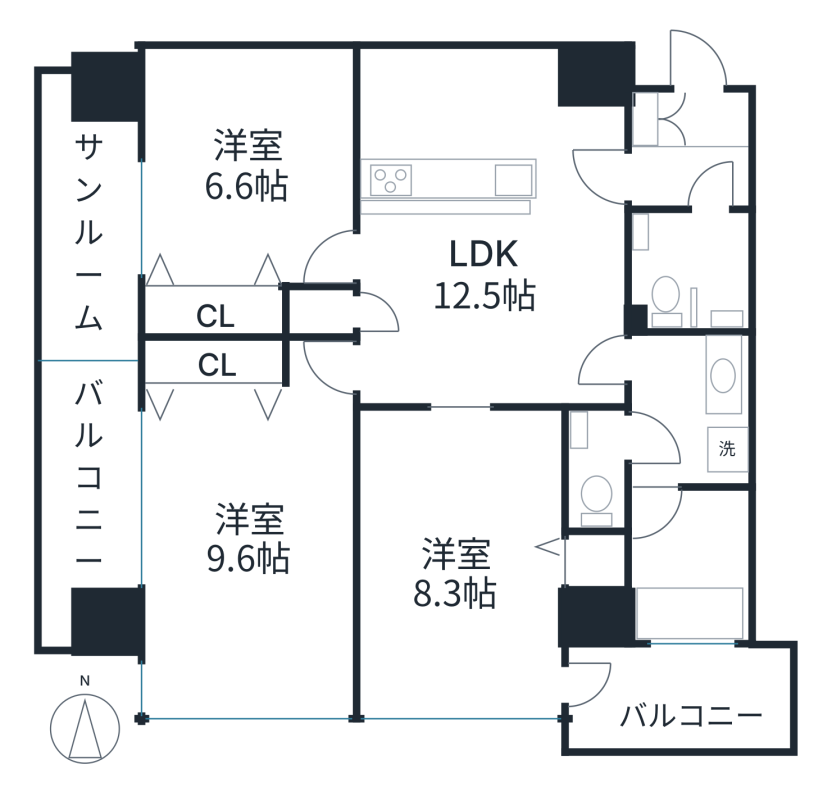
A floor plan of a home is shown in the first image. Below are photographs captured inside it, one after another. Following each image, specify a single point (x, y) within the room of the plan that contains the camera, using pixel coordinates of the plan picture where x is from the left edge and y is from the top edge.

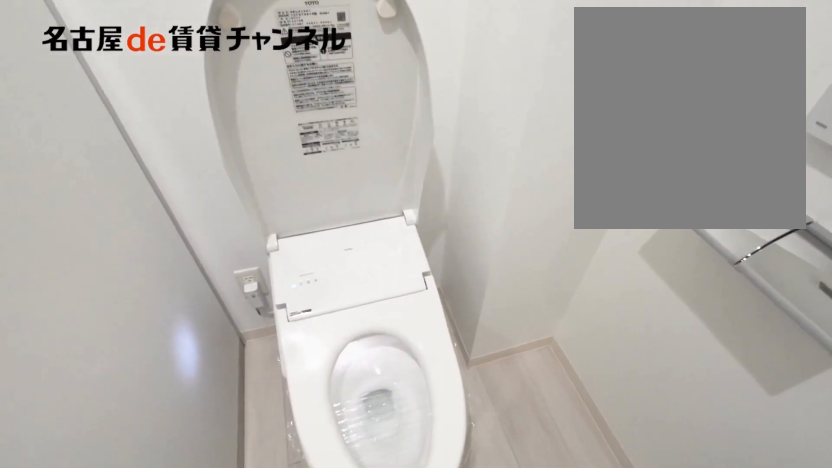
(690, 266)
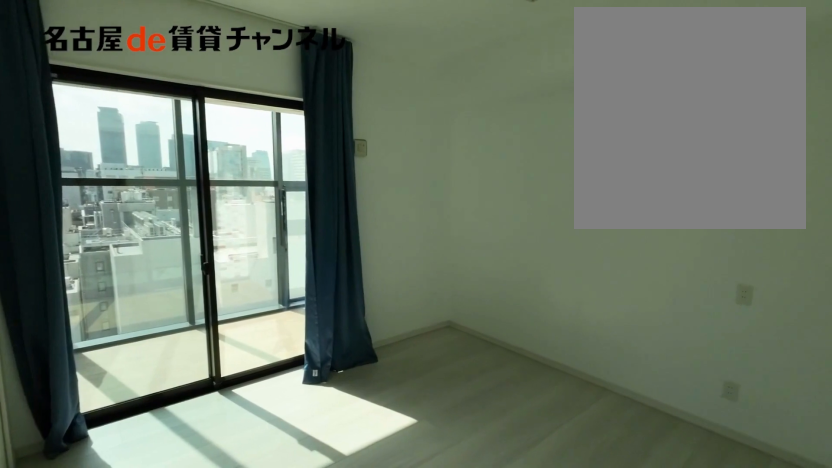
(249, 167)
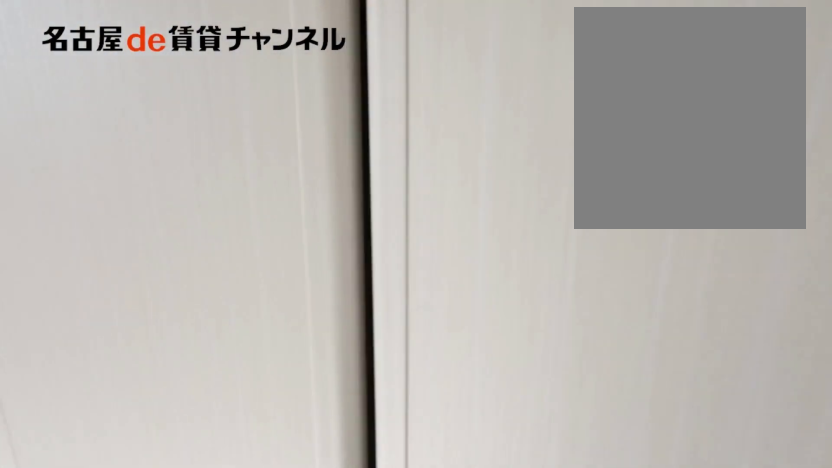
(259, 540)
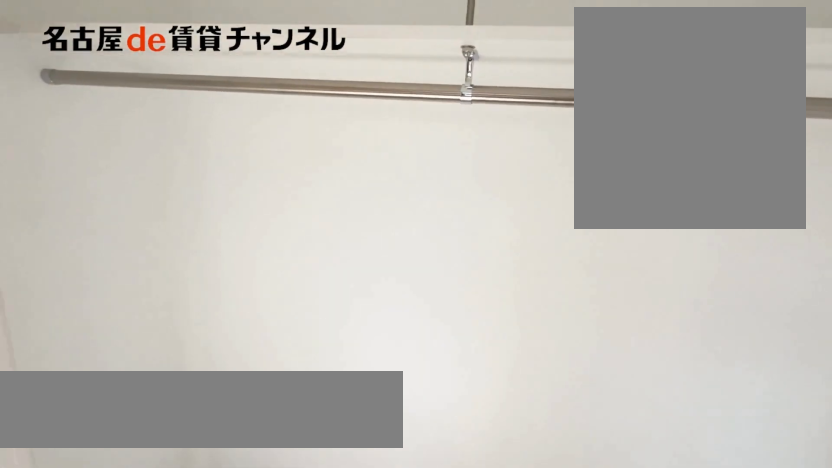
(217, 363)
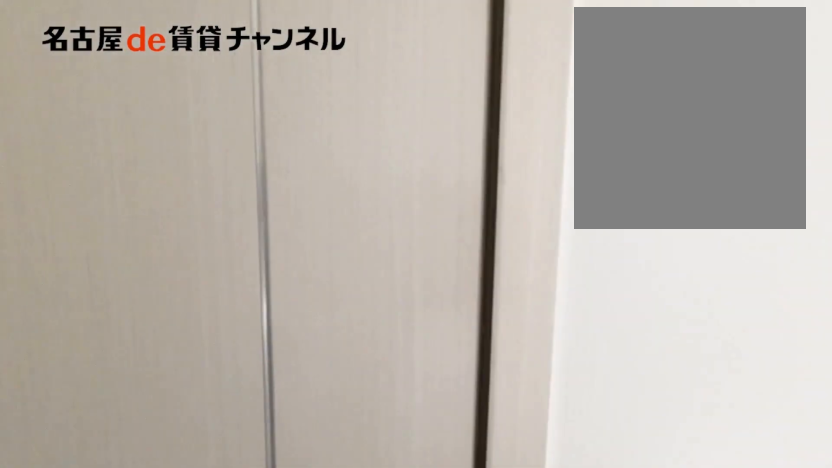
(260, 540)
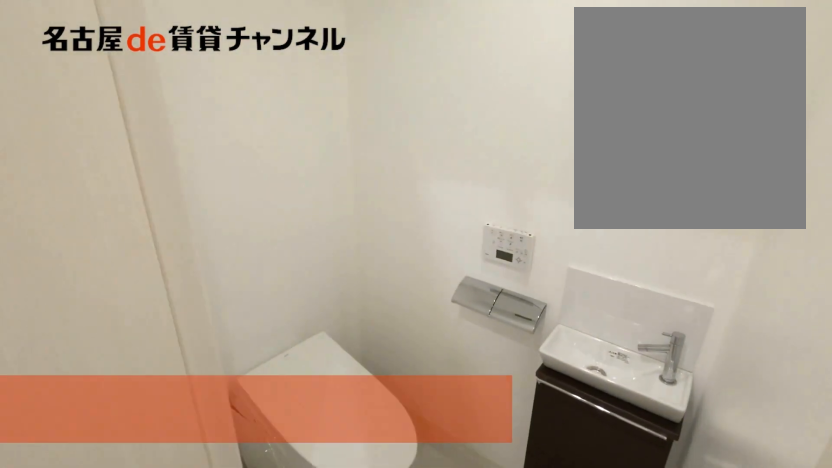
(594, 466)
